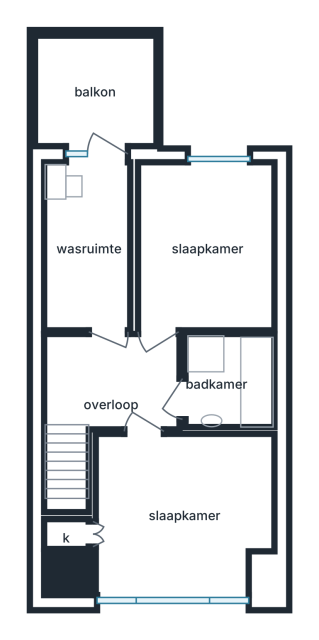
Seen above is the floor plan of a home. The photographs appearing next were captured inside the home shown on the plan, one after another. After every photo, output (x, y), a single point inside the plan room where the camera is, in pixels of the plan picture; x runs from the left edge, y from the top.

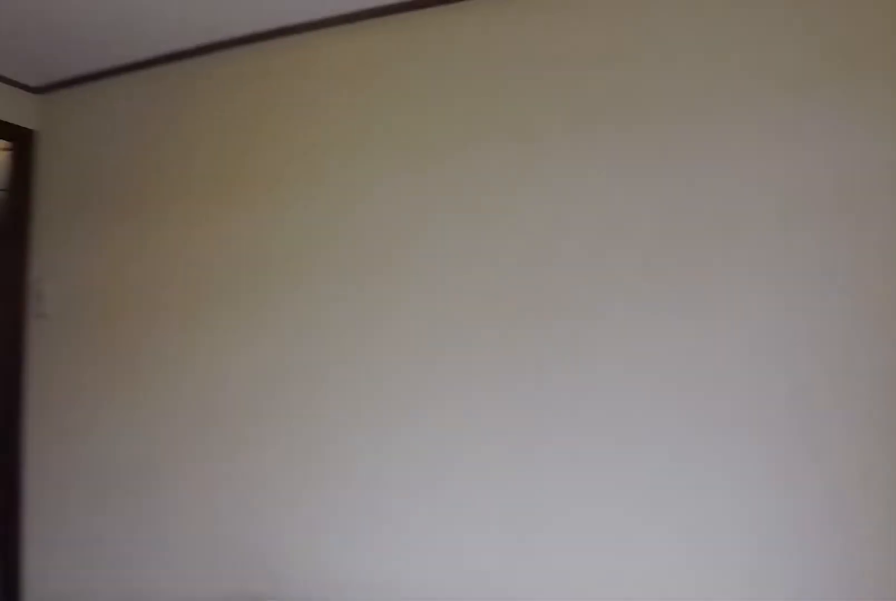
(206, 246)
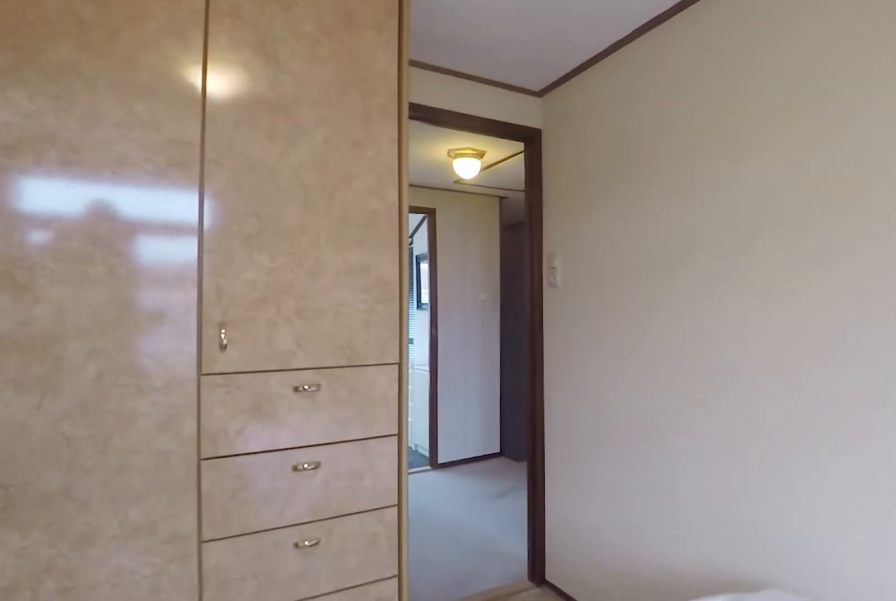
(206, 246)
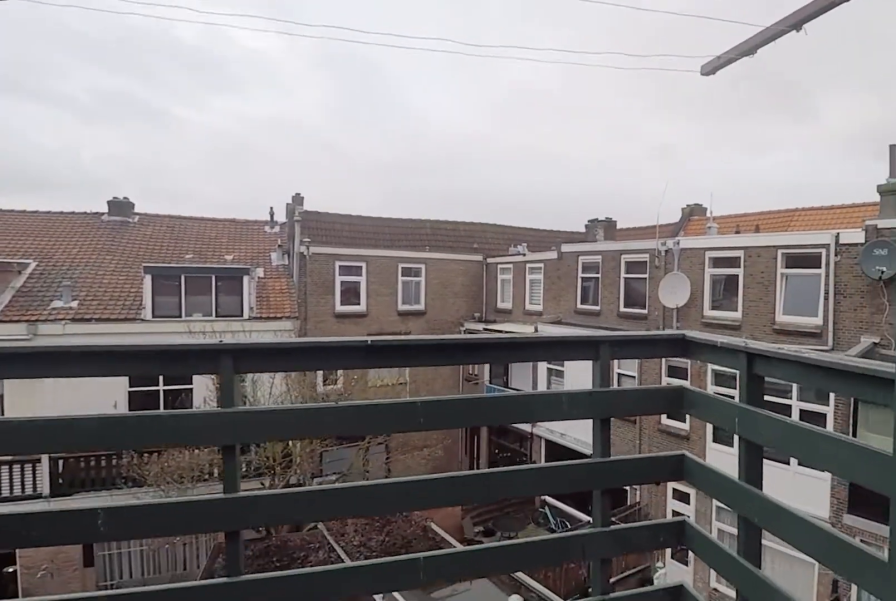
(98, 94)
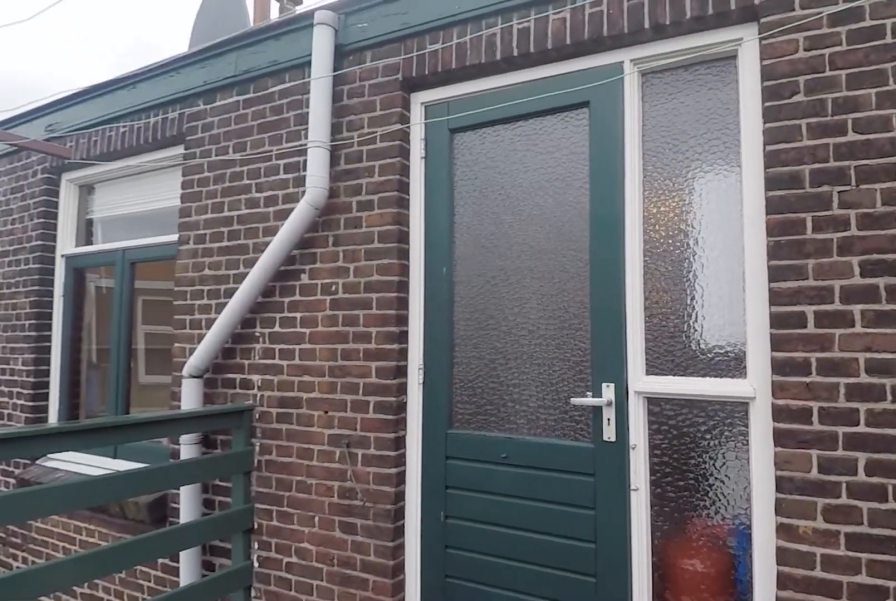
(98, 94)
